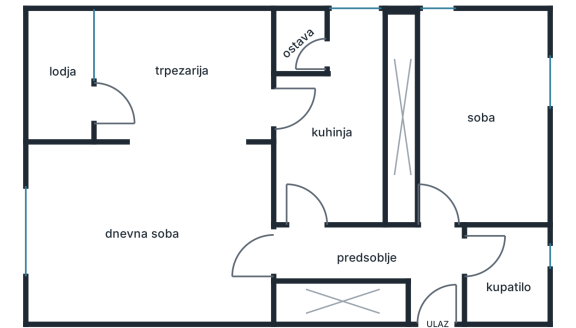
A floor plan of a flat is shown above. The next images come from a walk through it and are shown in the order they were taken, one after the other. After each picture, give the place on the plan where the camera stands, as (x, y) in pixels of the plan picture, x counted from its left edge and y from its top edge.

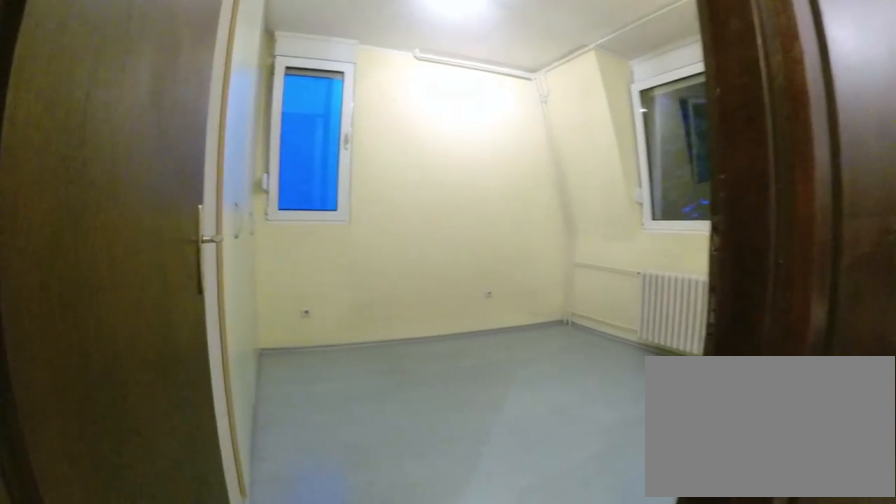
(416, 254)
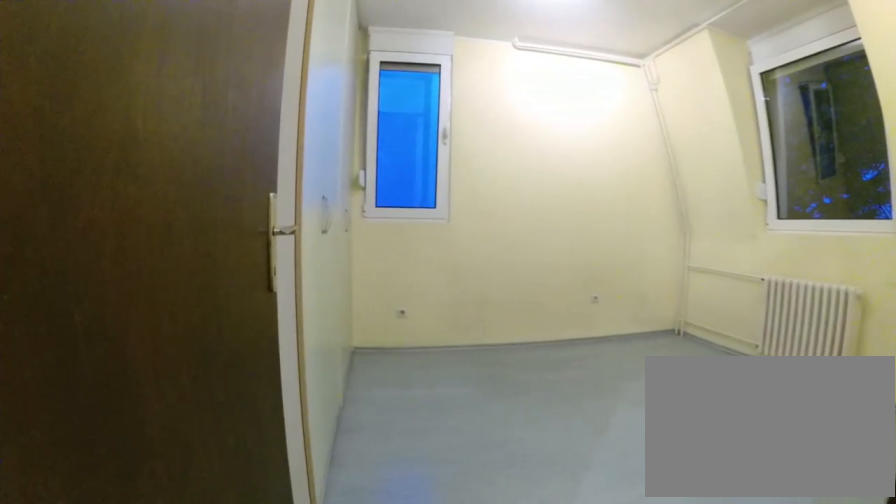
(427, 252)
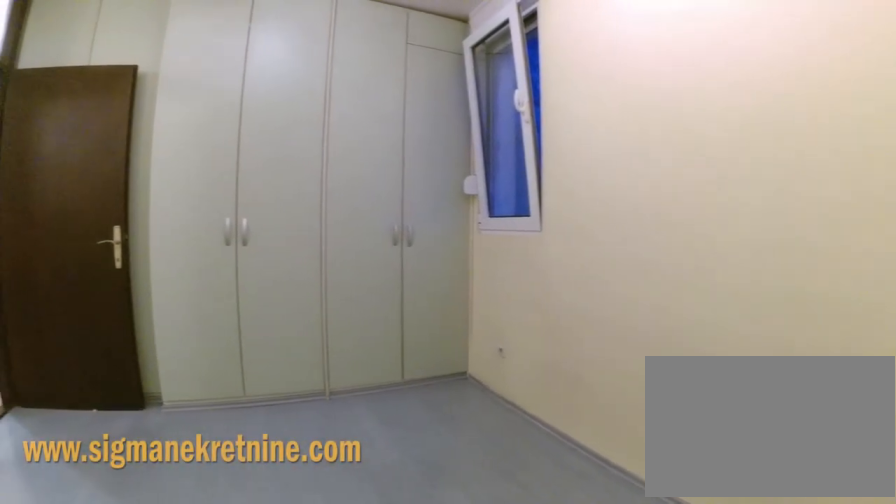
(530, 176)
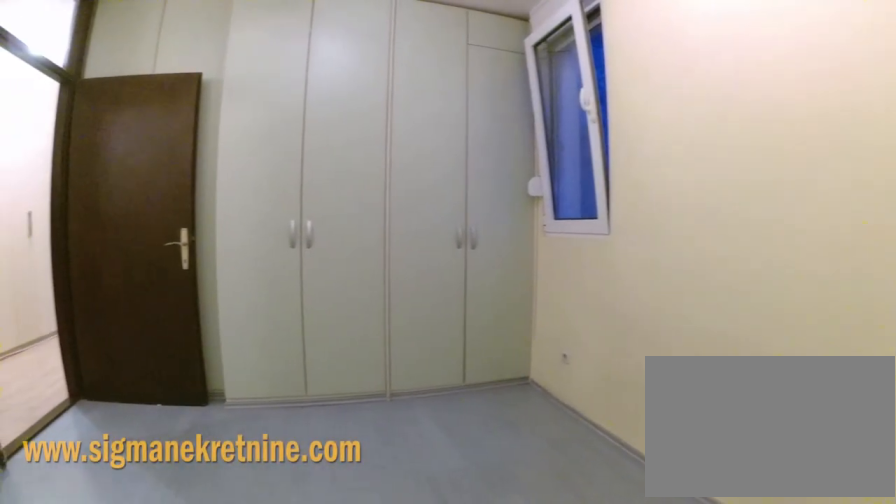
(530, 173)
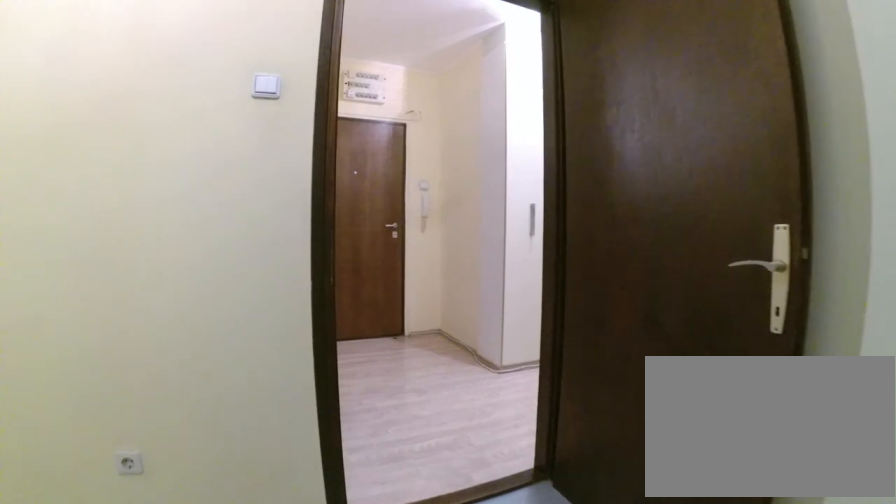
(472, 179)
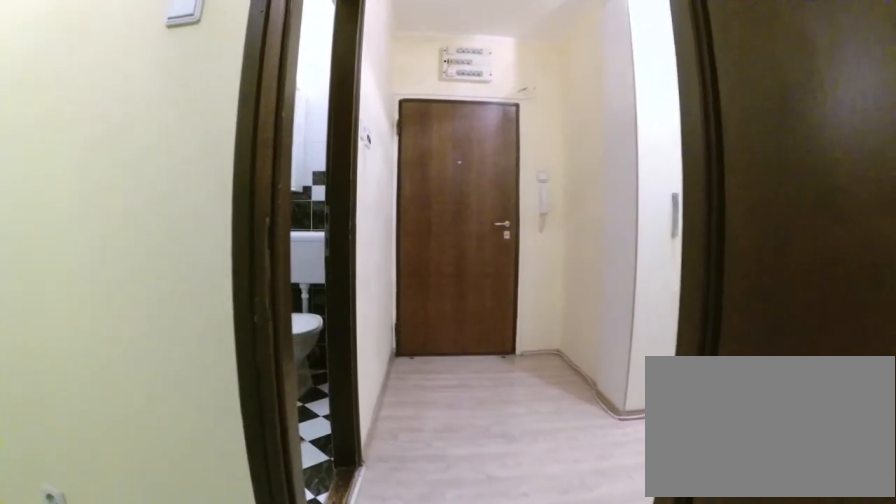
(456, 189)
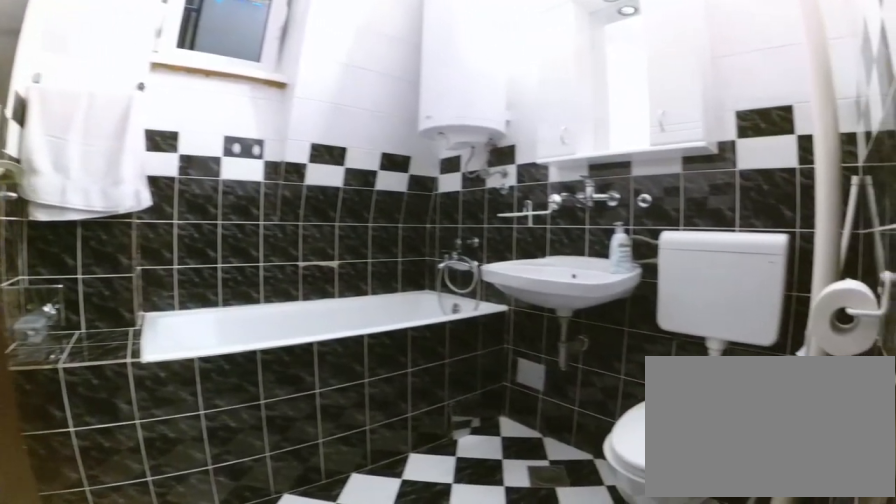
(458, 244)
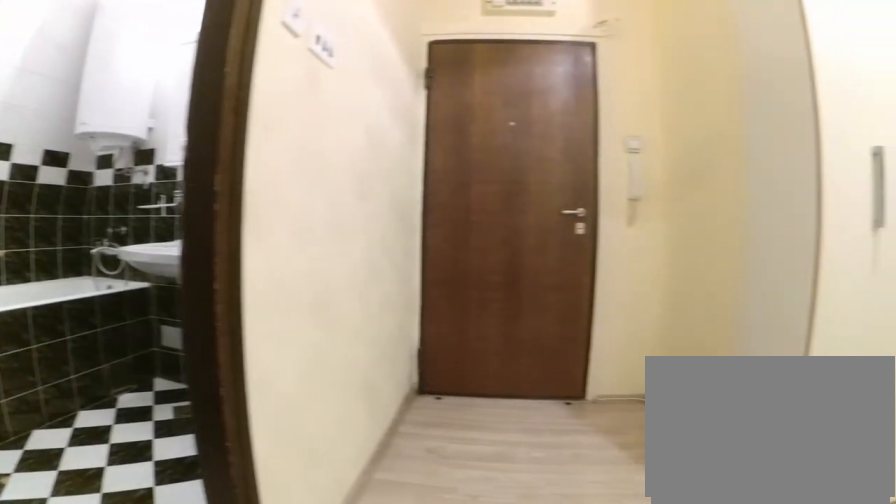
(439, 233)
